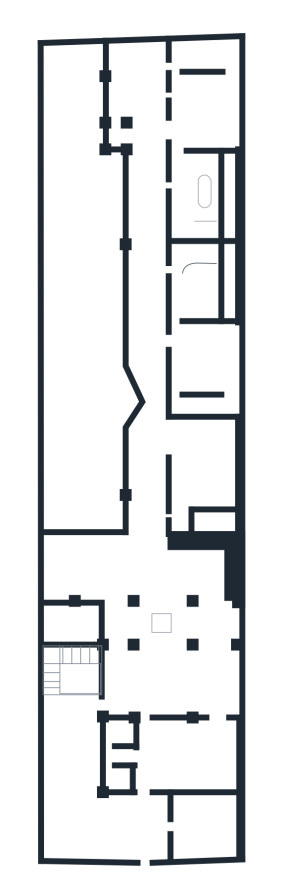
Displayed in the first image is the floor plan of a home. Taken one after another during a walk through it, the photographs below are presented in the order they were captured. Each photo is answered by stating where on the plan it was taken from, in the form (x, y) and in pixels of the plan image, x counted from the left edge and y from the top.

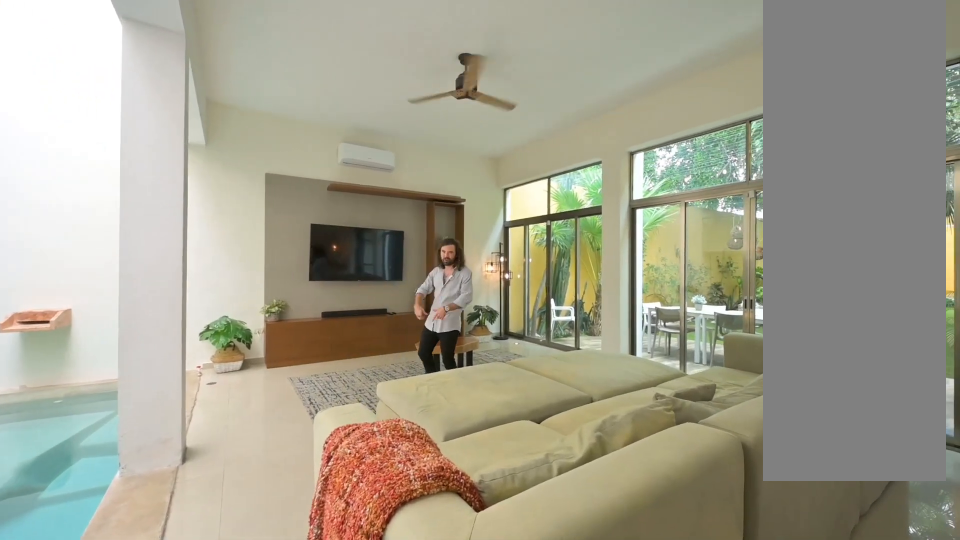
(109, 593)
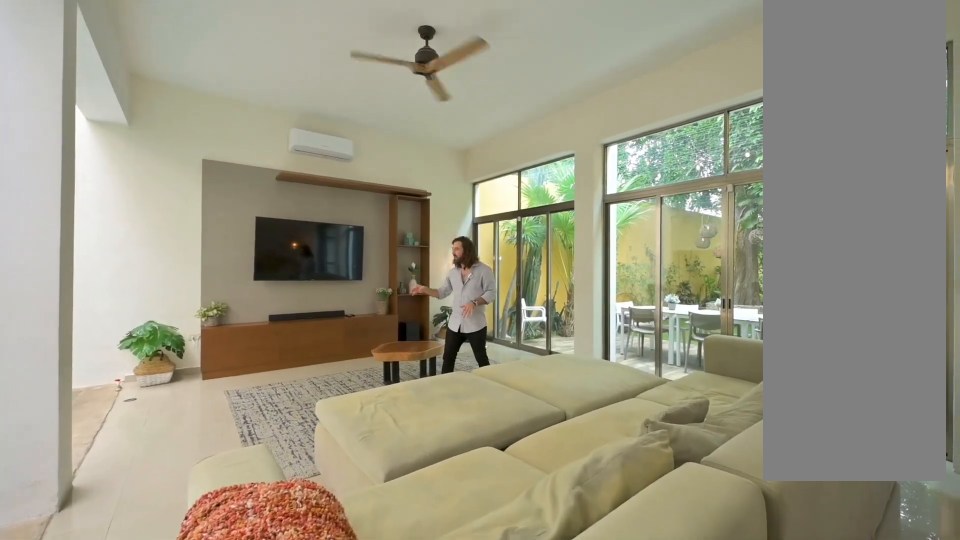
(99, 574)
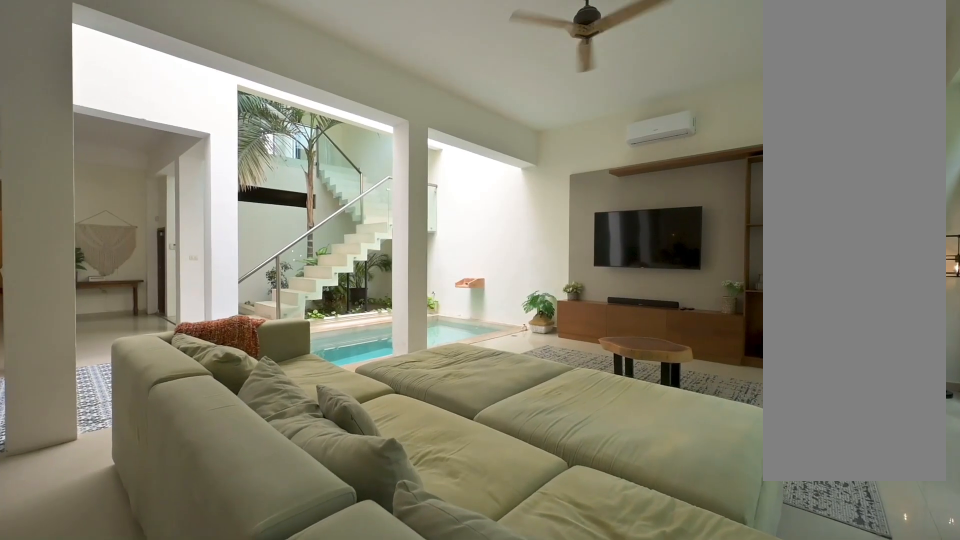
(93, 564)
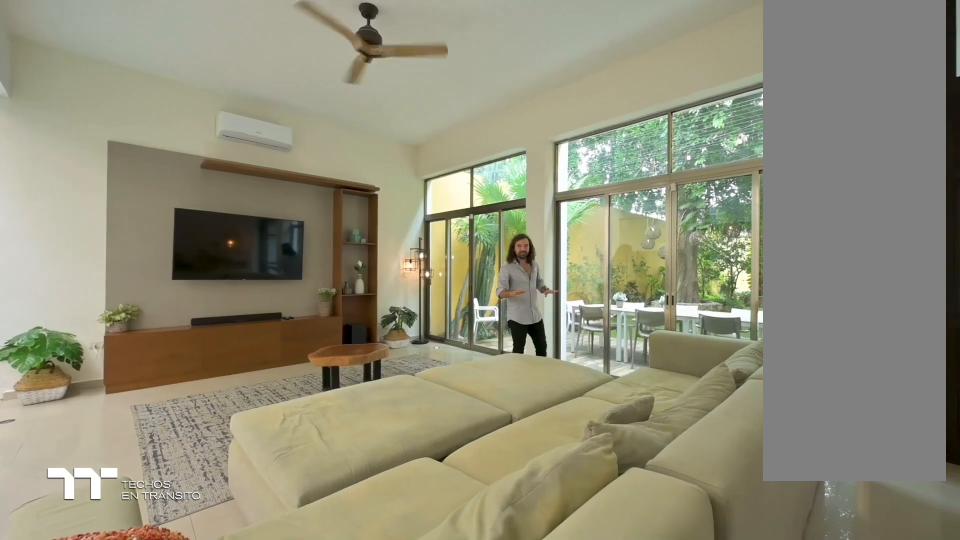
(107, 550)
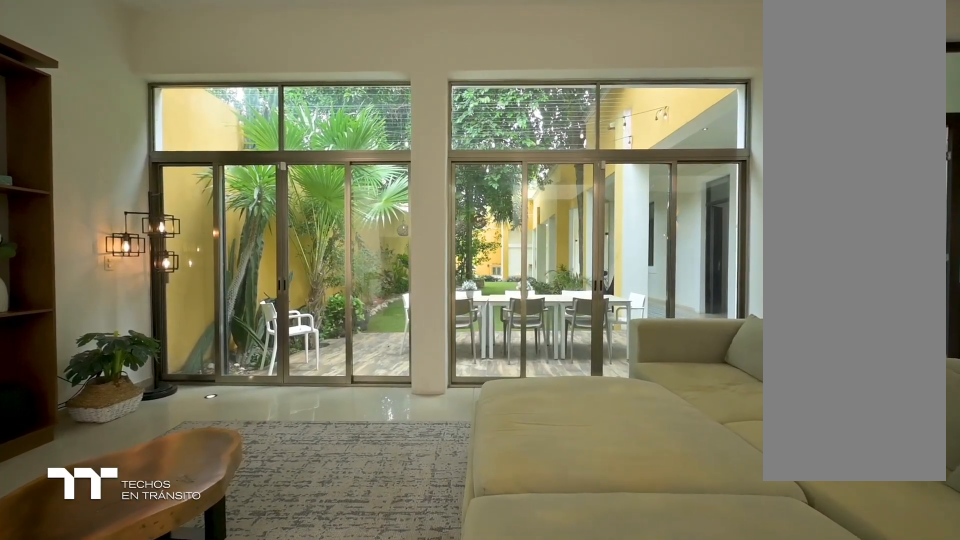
(123, 548)
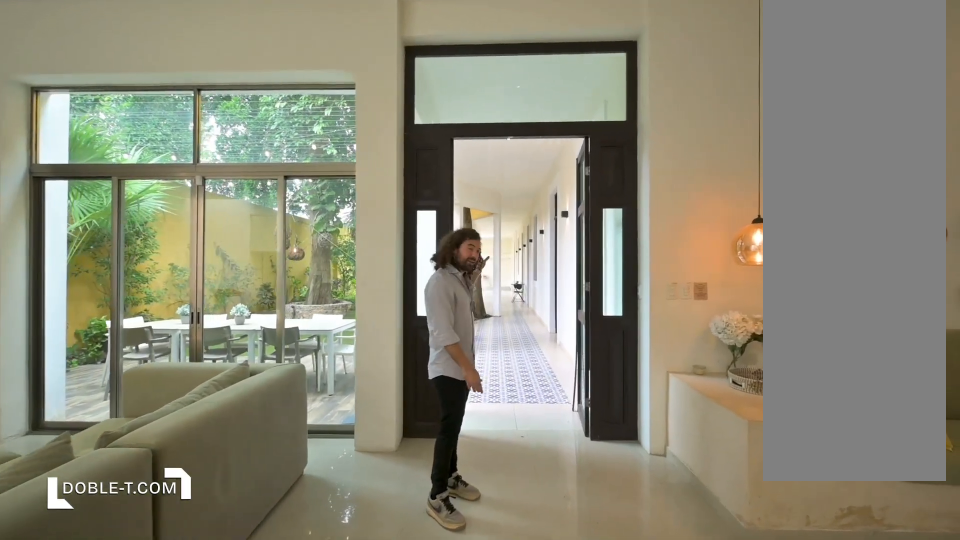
(149, 542)
